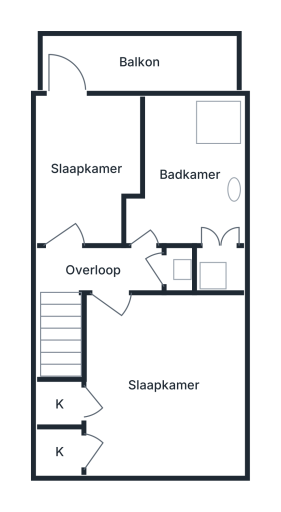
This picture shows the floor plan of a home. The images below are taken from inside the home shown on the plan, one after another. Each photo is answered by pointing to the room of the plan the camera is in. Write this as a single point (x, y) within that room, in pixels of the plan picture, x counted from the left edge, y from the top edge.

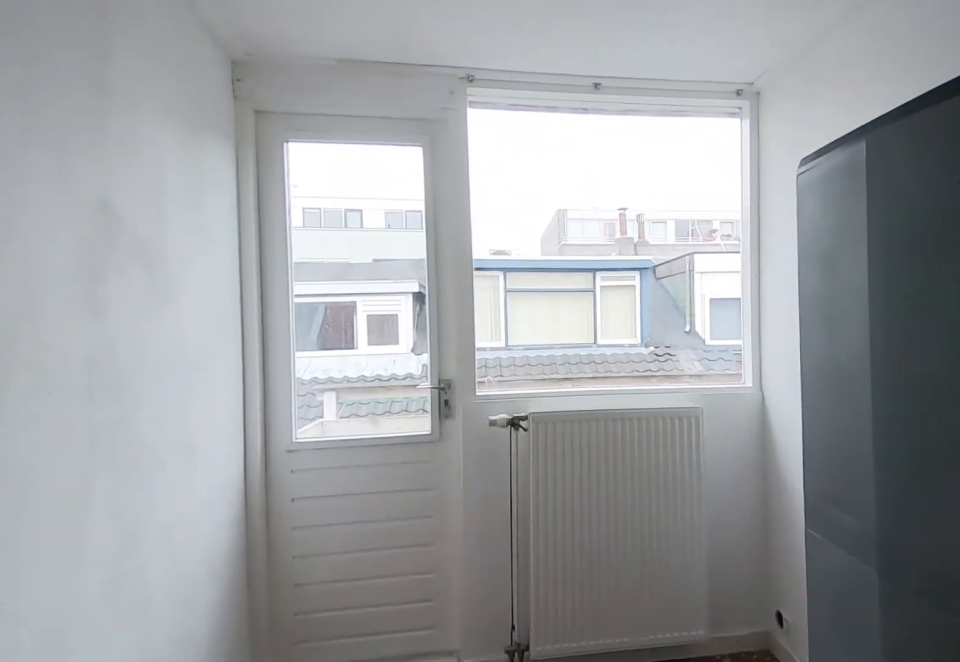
(89, 135)
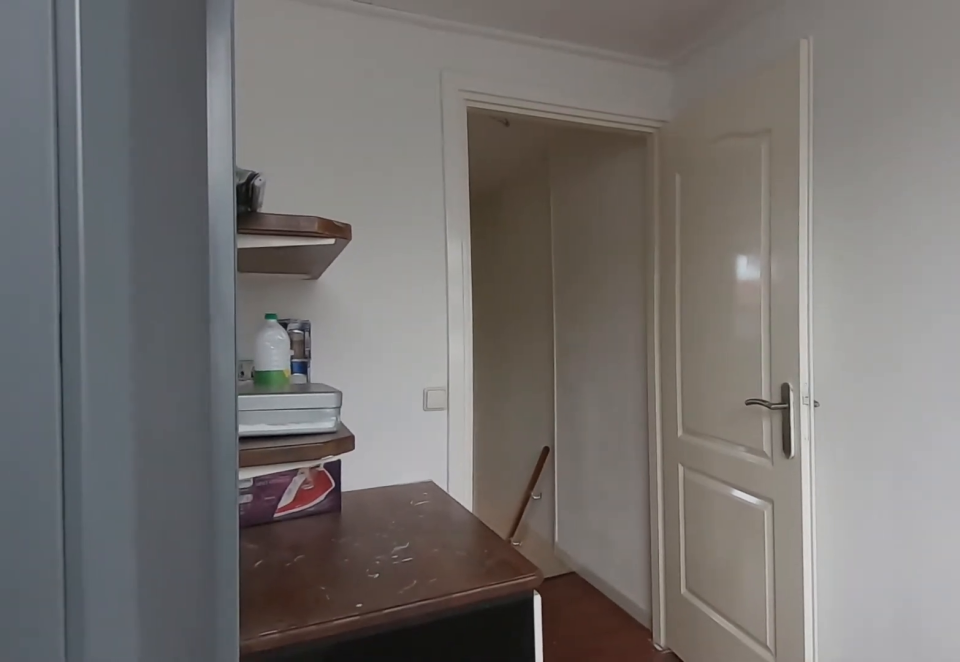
(89, 135)
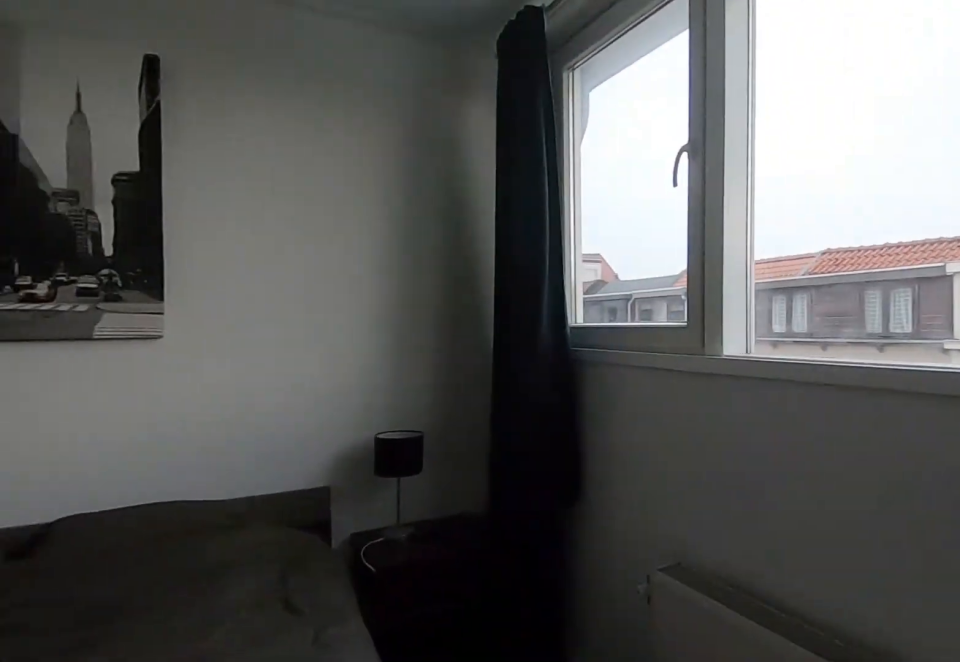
(232, 428)
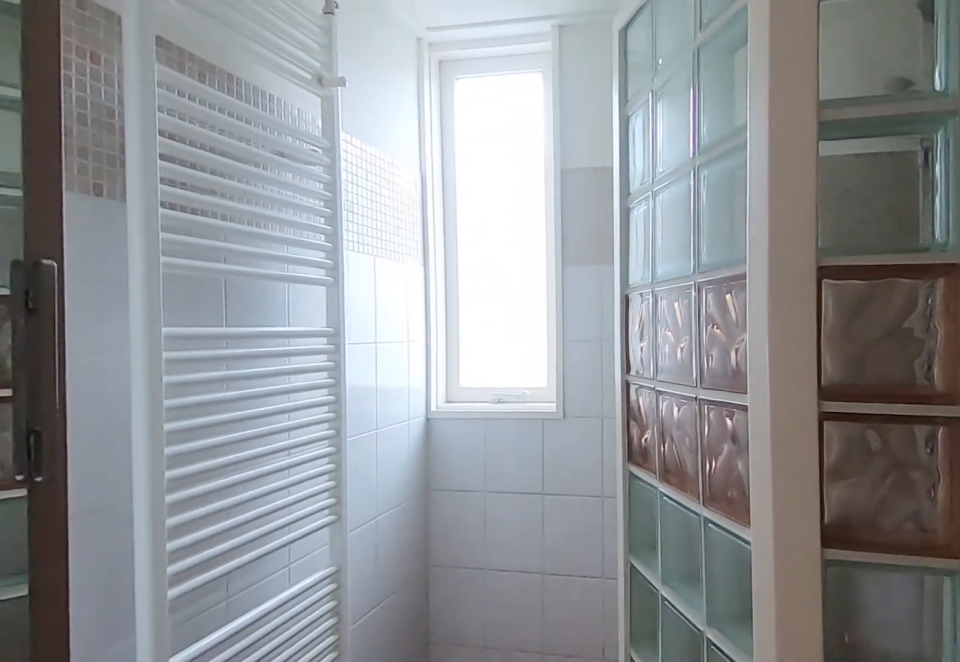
(181, 130)
